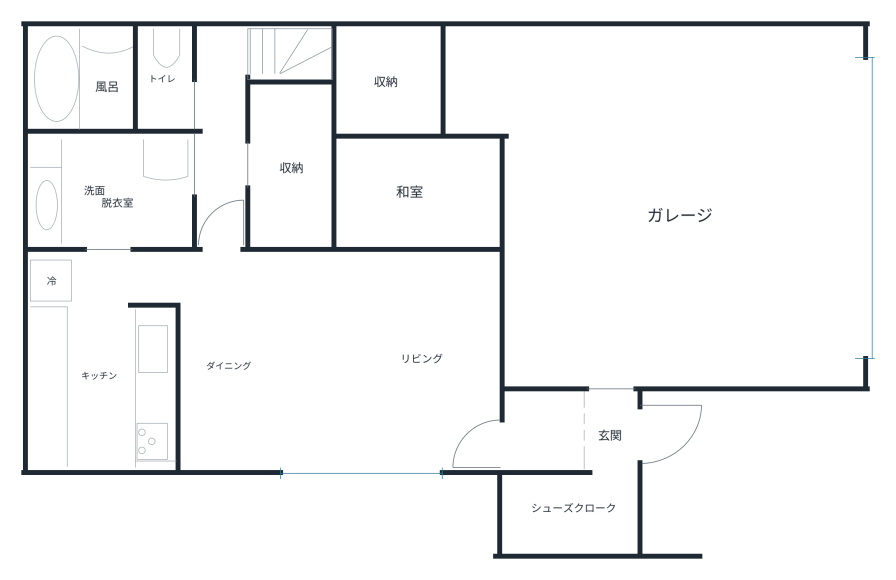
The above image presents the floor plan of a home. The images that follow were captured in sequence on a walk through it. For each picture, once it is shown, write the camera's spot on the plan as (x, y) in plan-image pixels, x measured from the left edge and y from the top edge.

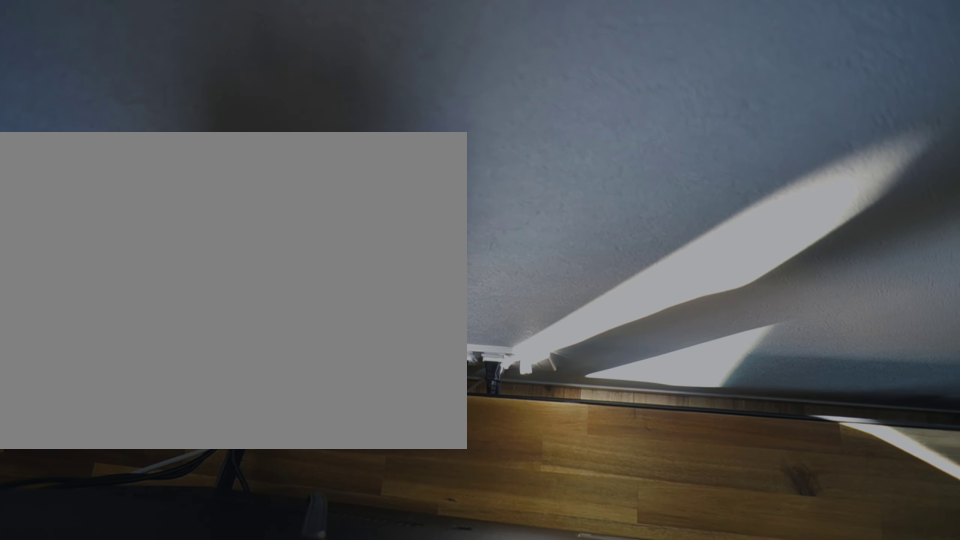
(479, 354)
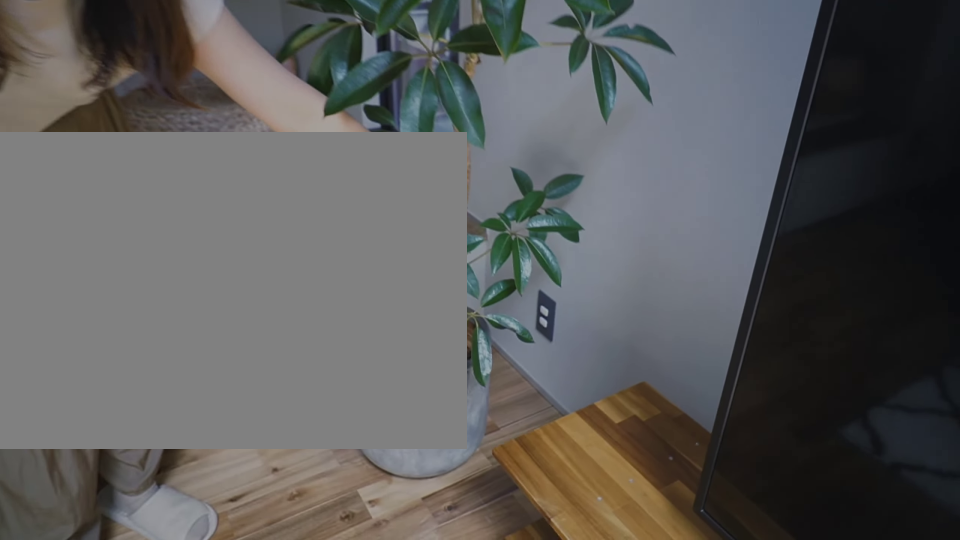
(488, 287)
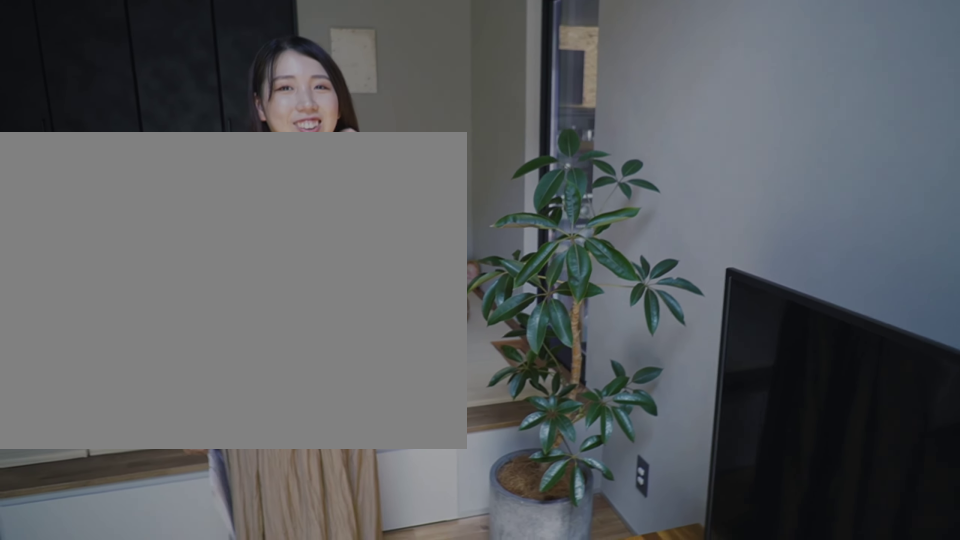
(488, 287)
